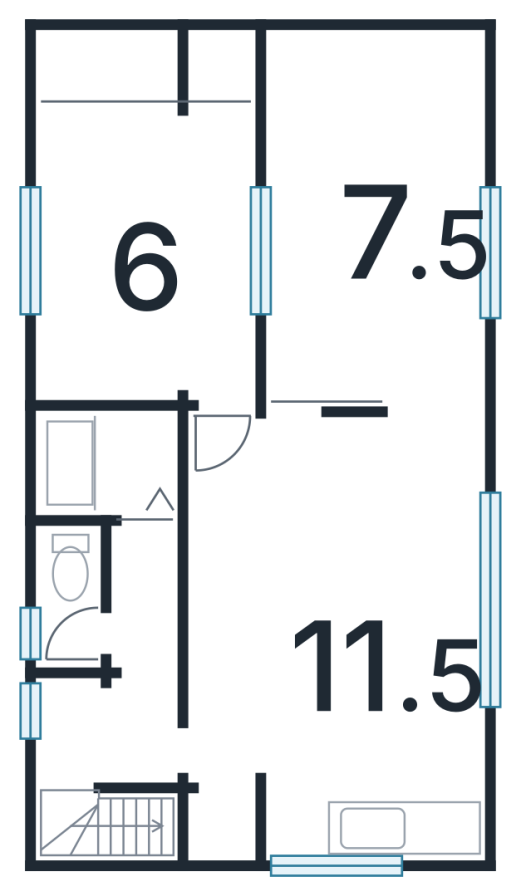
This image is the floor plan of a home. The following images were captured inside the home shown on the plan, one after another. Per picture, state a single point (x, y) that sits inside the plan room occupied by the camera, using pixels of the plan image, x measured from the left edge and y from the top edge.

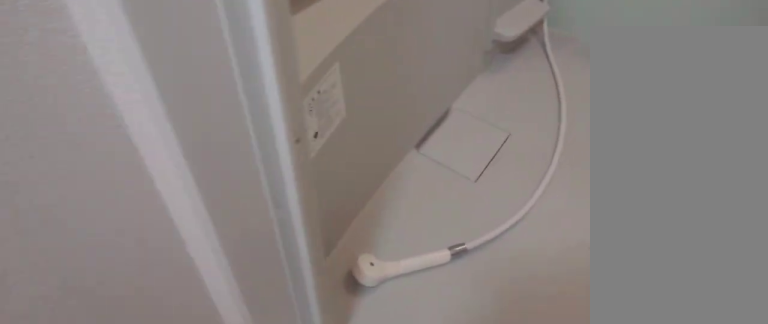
(116, 464)
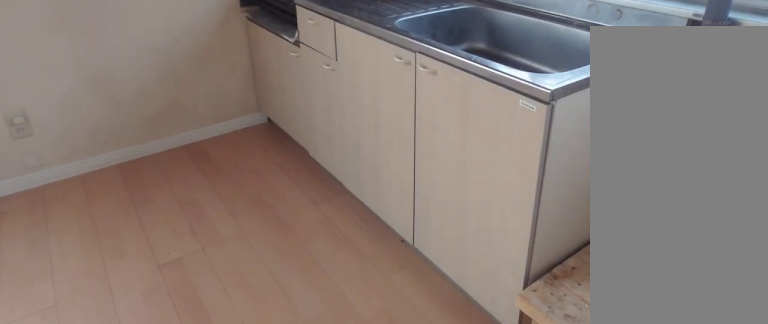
(329, 632)
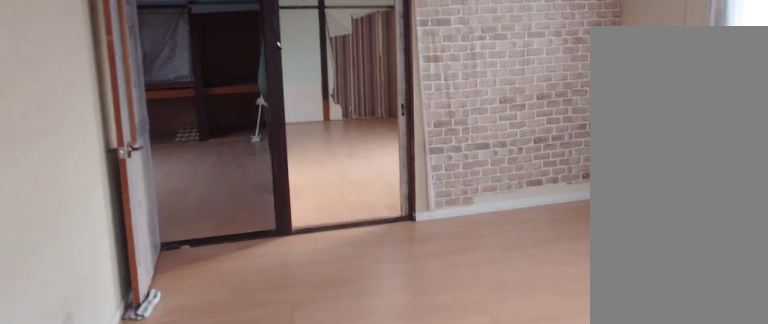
(329, 632)
